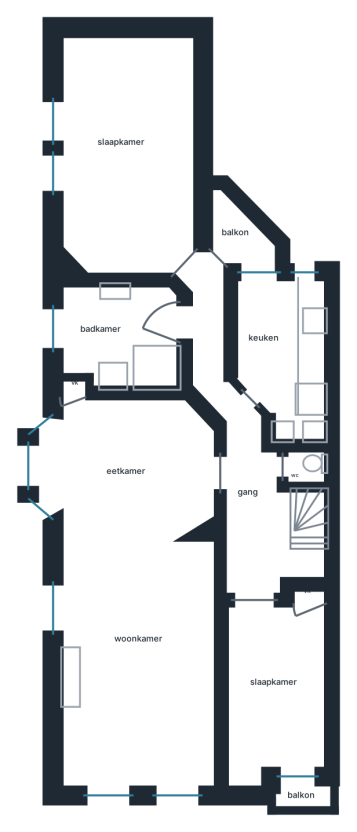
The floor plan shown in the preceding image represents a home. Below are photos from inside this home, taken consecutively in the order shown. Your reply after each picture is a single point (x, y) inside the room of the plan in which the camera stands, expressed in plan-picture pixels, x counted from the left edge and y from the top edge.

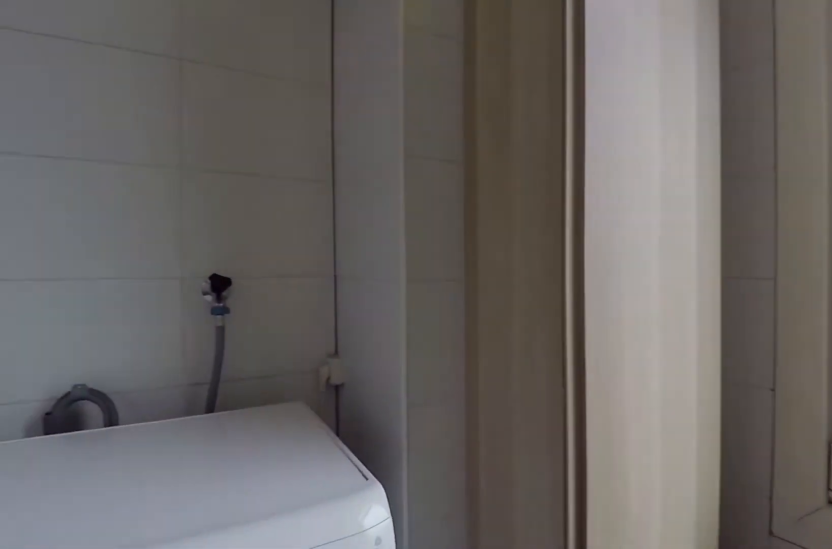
(122, 338)
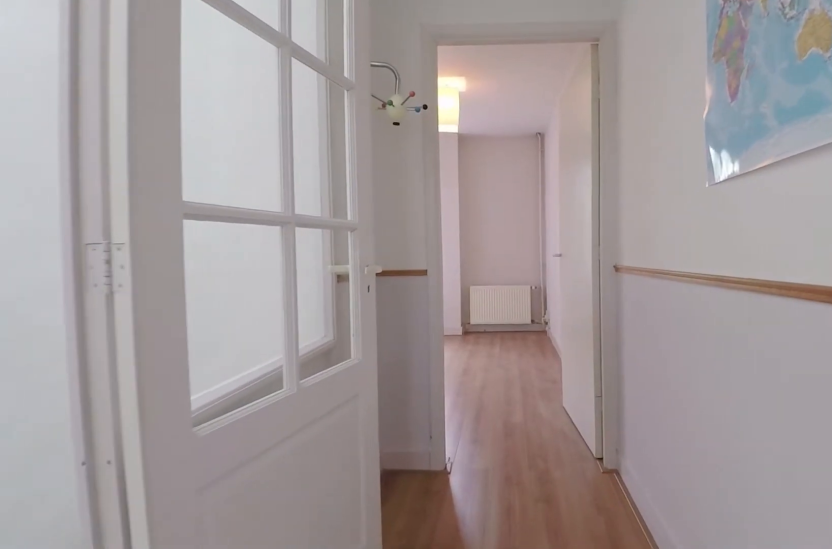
(306, 520)
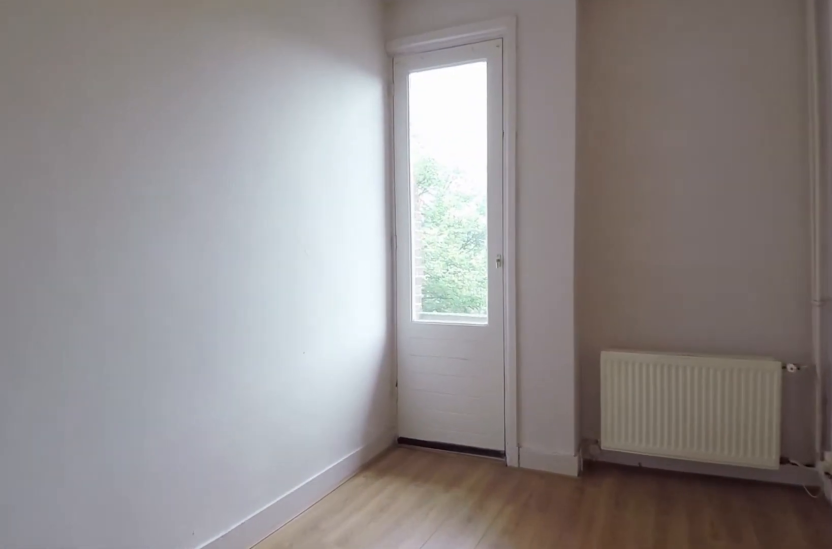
(274, 690)
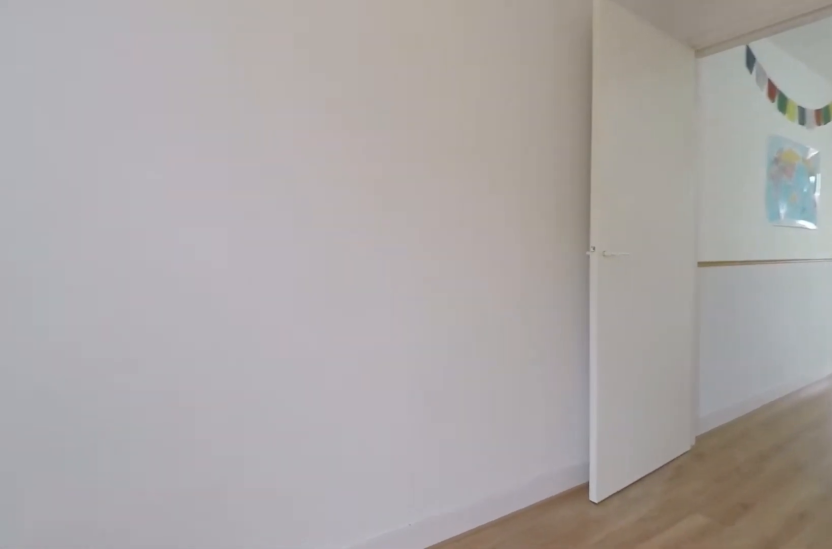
(274, 690)
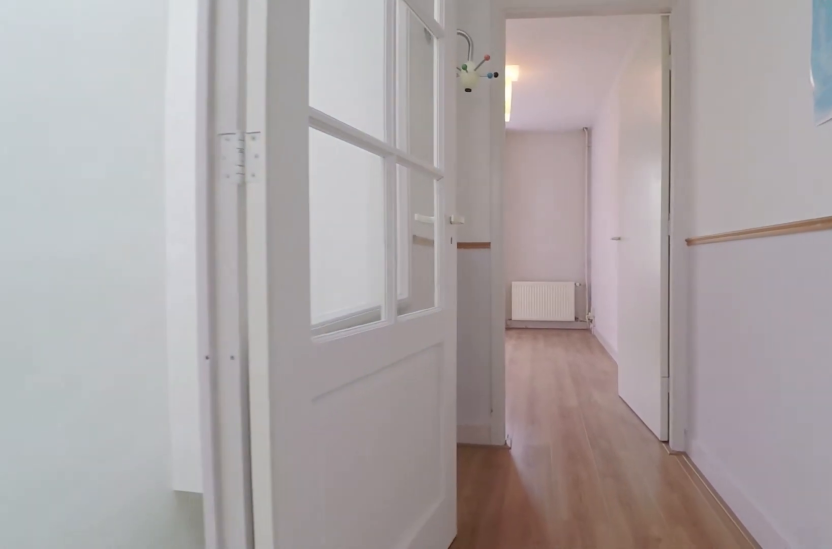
(308, 520)
